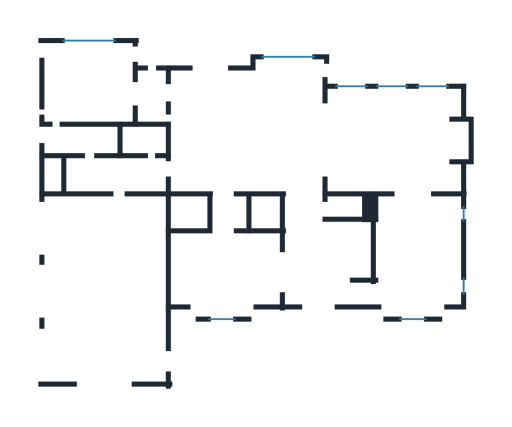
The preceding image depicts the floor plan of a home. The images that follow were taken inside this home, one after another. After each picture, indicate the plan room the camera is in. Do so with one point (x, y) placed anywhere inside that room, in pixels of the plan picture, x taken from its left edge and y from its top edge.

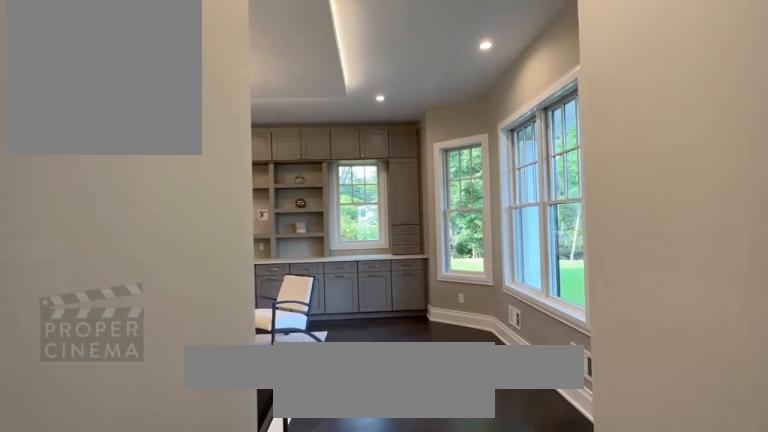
(320, 268)
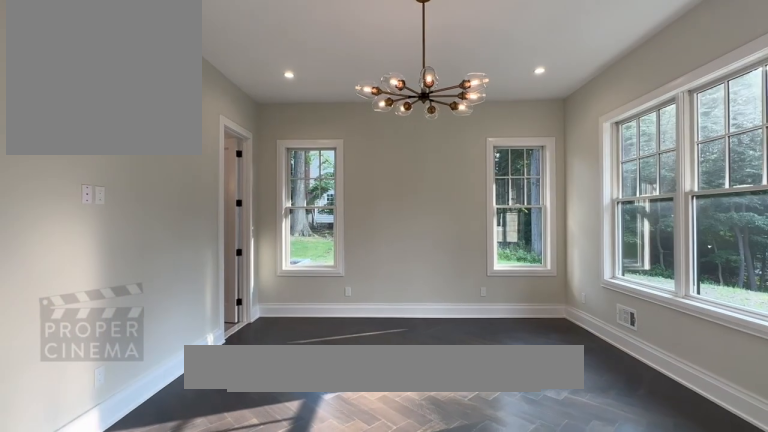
(89, 81)
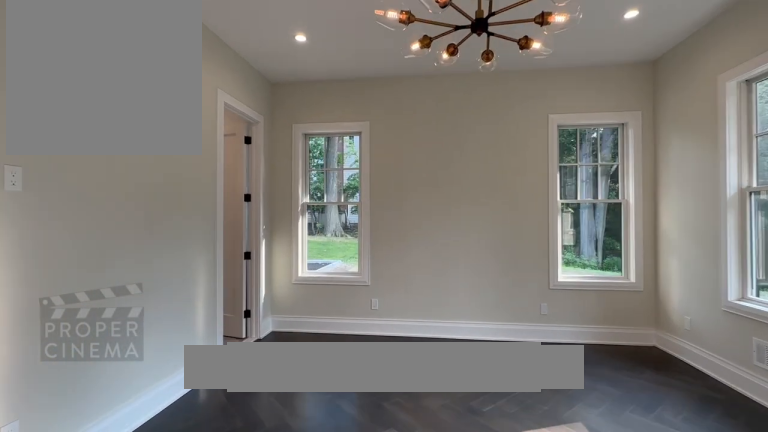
(89, 81)
